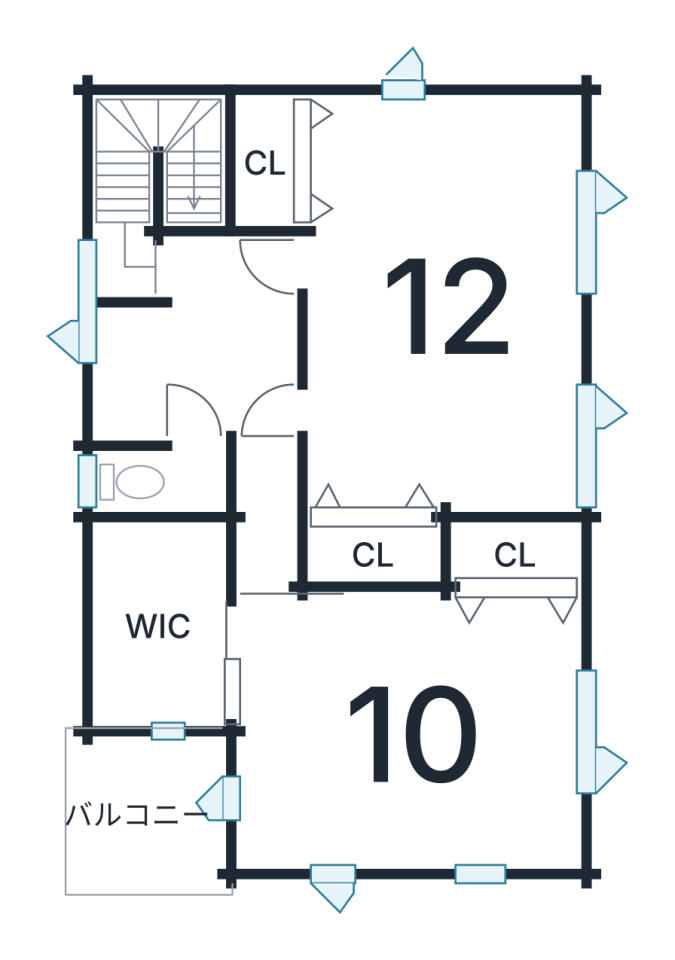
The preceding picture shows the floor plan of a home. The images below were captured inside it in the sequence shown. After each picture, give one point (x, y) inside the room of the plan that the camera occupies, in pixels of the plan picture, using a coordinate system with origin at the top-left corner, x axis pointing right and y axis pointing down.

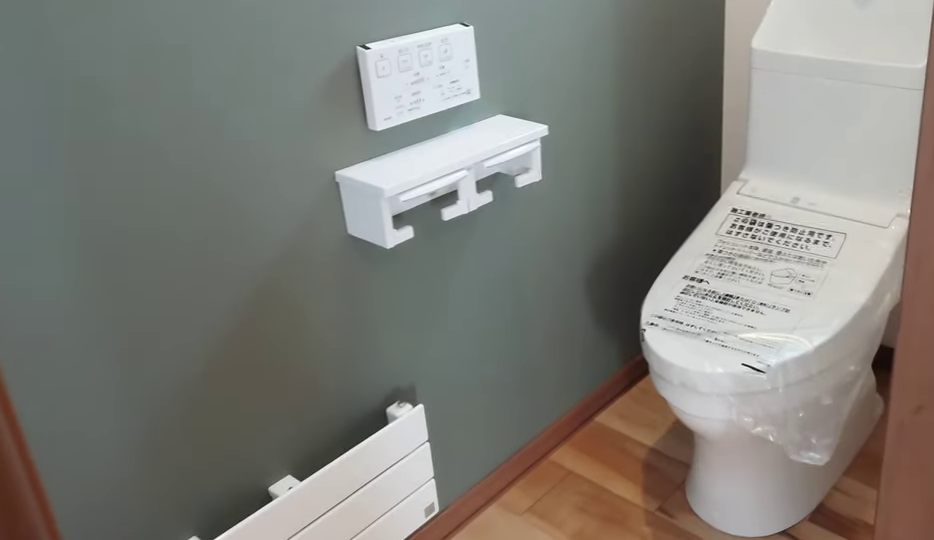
(156, 493)
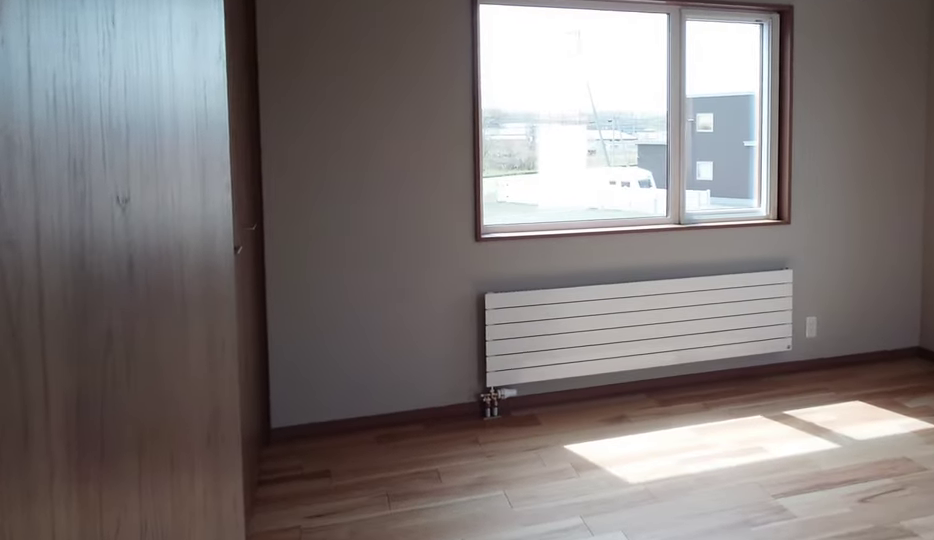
(394, 743)
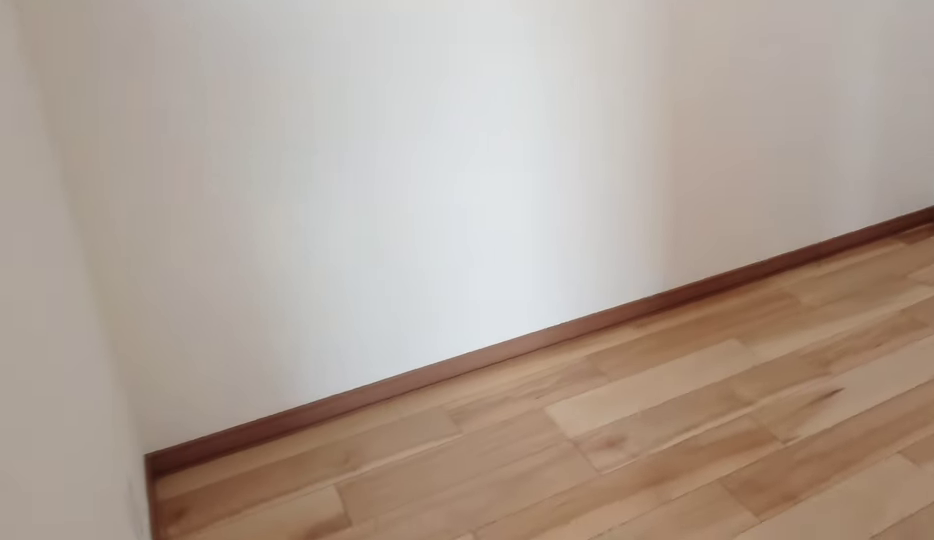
(164, 634)
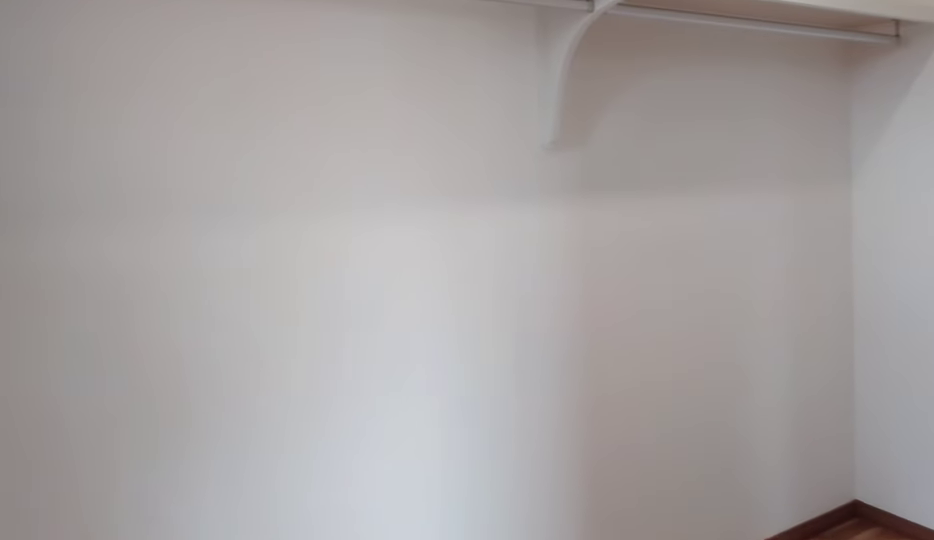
(164, 634)
